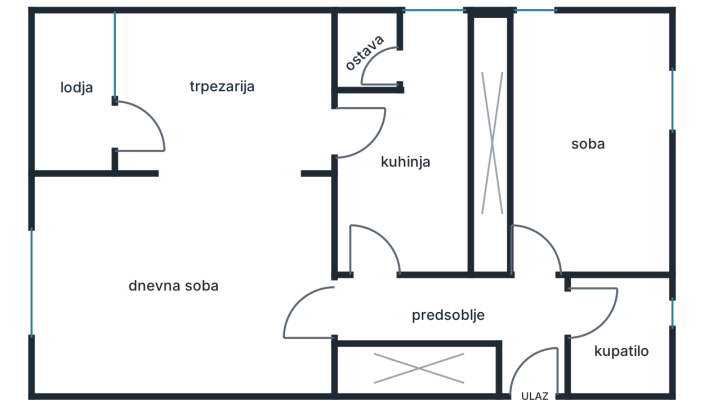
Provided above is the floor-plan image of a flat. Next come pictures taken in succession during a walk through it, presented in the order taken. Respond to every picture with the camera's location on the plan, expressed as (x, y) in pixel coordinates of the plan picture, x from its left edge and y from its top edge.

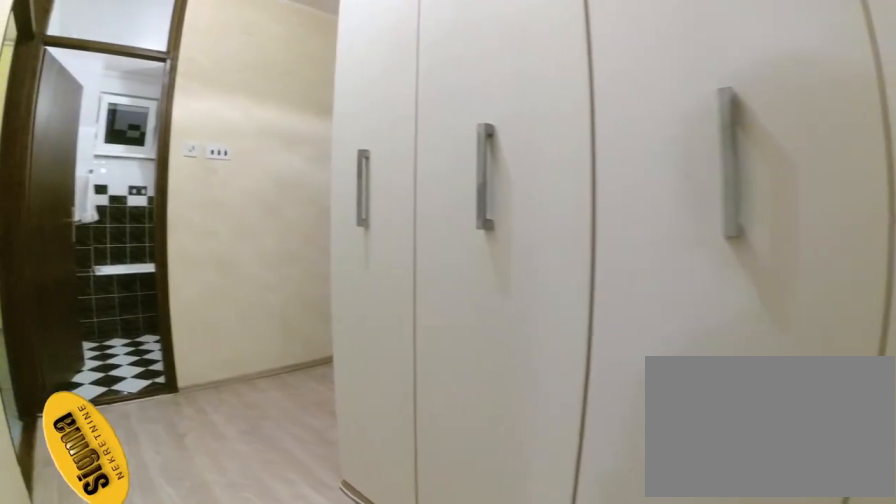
(374, 279)
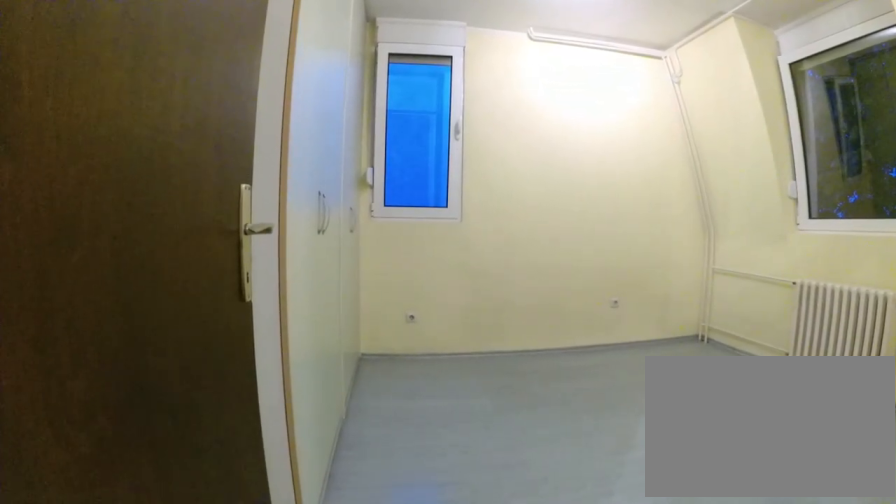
(530, 302)
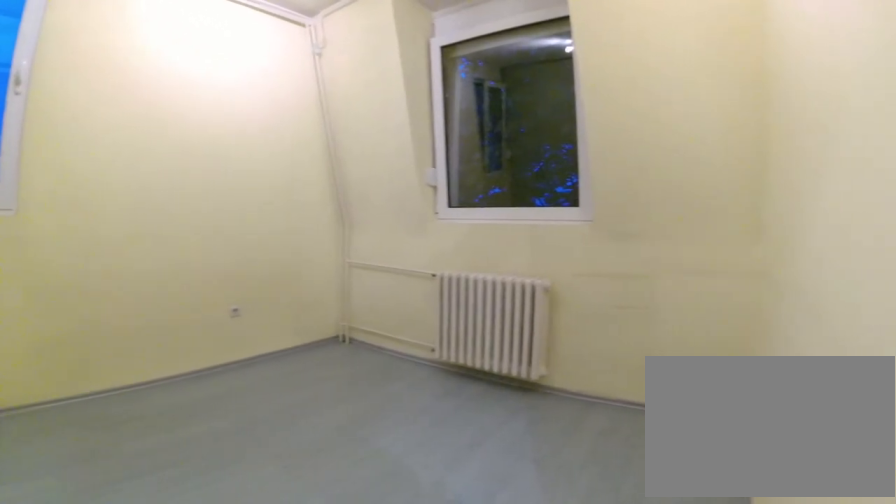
(535, 258)
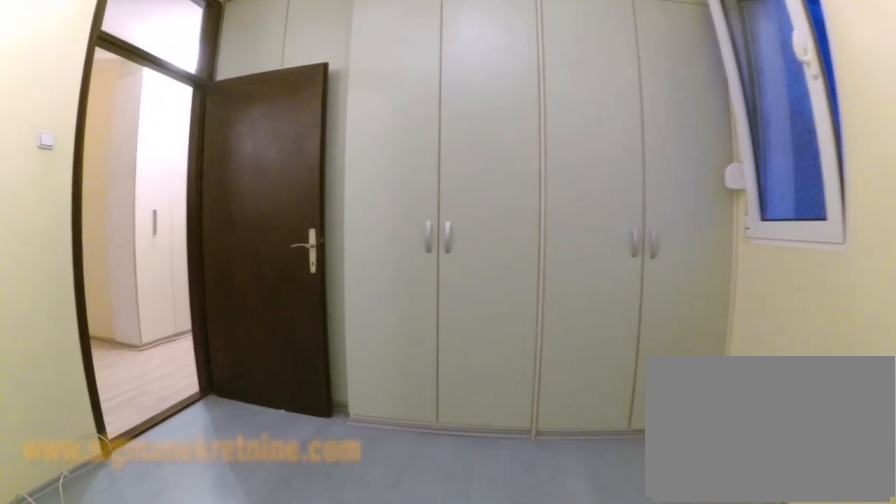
(631, 207)
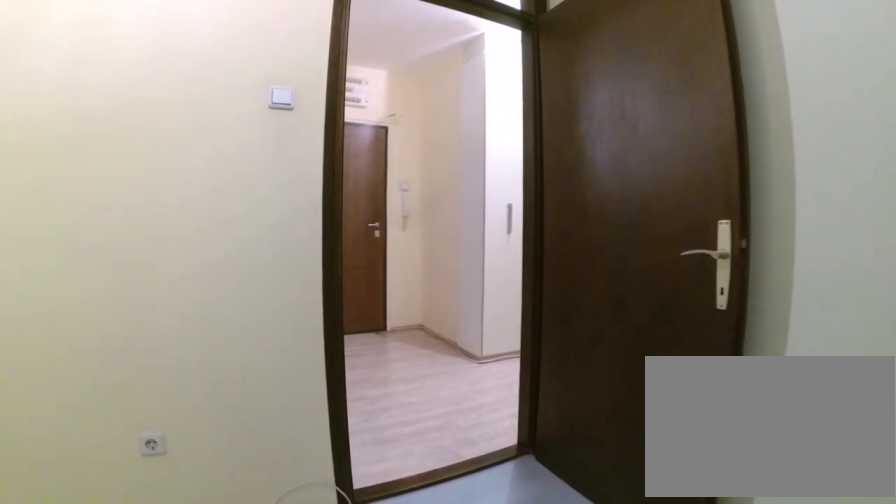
(585, 216)
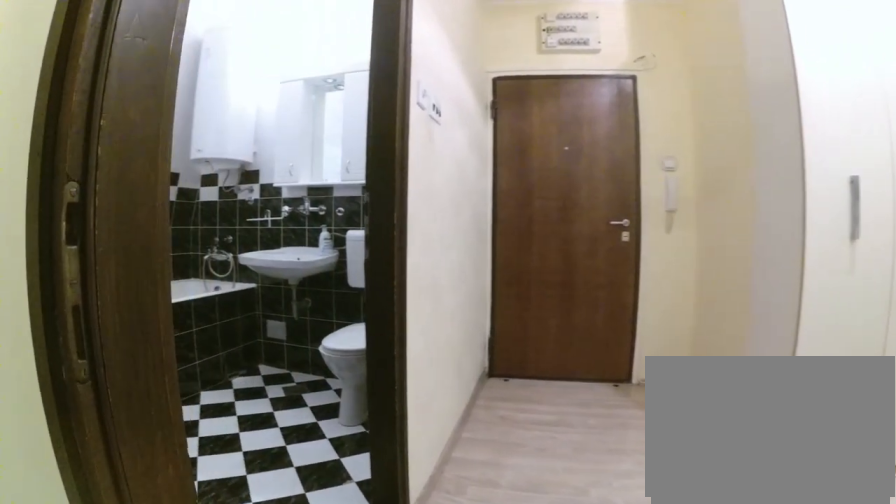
(556, 247)
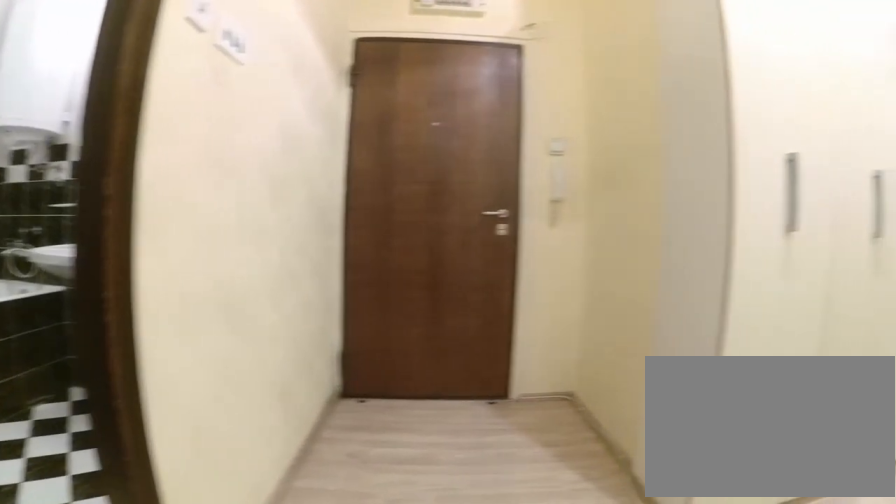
(538, 285)
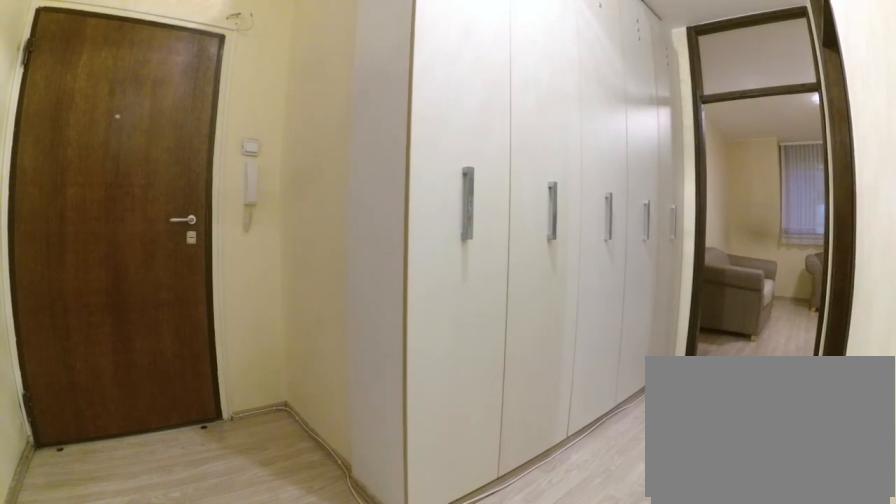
(546, 289)
